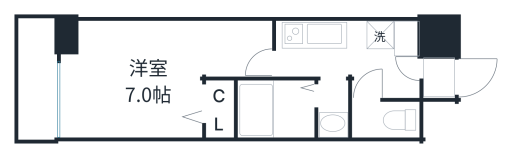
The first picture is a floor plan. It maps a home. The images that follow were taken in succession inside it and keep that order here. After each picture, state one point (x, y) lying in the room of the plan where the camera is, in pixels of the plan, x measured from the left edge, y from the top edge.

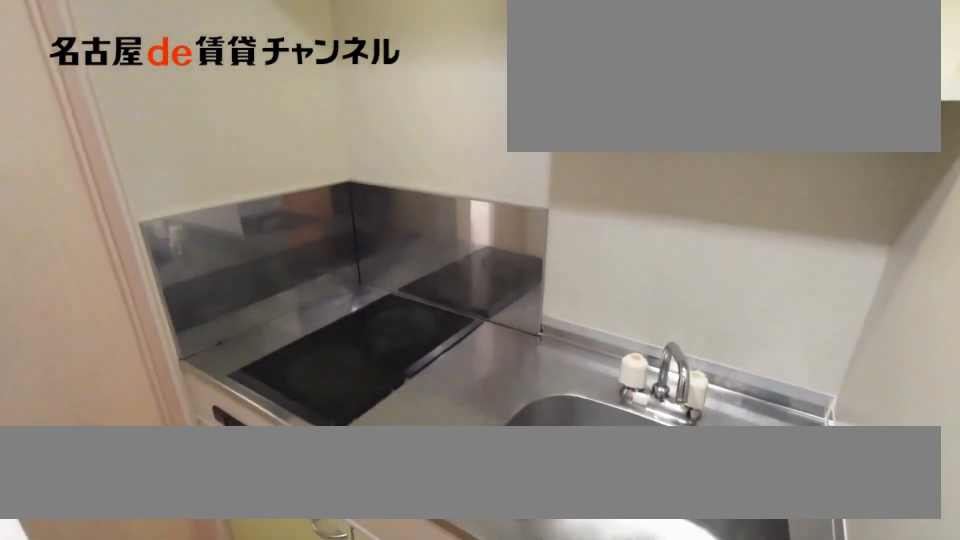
(320, 34)
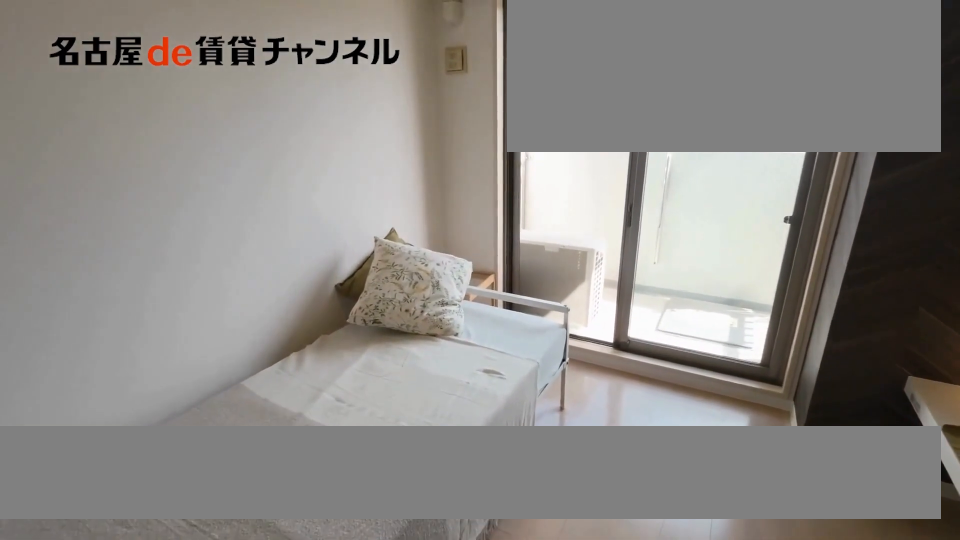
(151, 73)
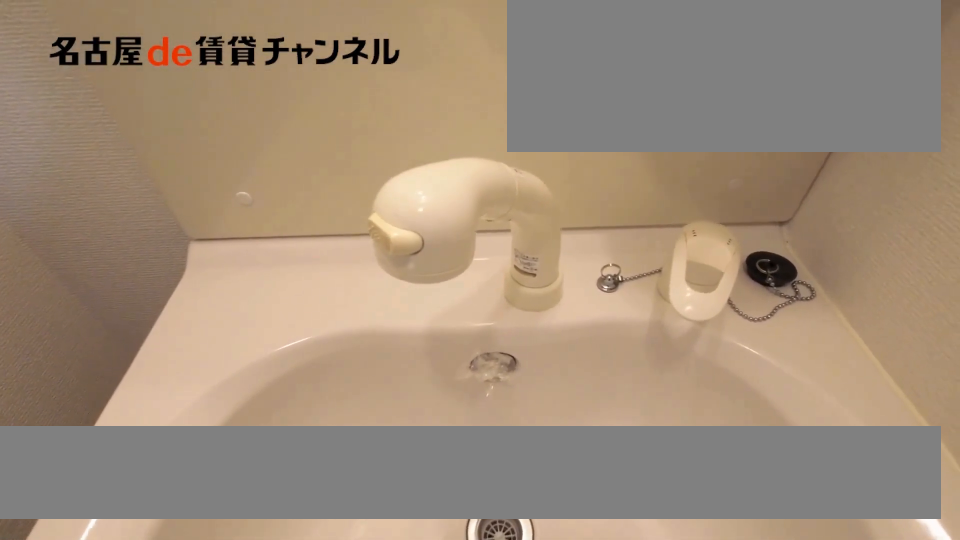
(338, 109)
